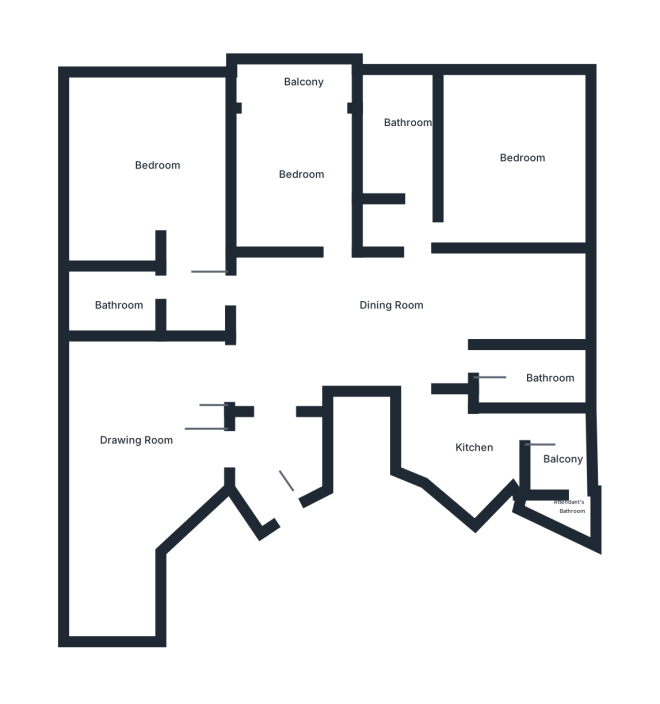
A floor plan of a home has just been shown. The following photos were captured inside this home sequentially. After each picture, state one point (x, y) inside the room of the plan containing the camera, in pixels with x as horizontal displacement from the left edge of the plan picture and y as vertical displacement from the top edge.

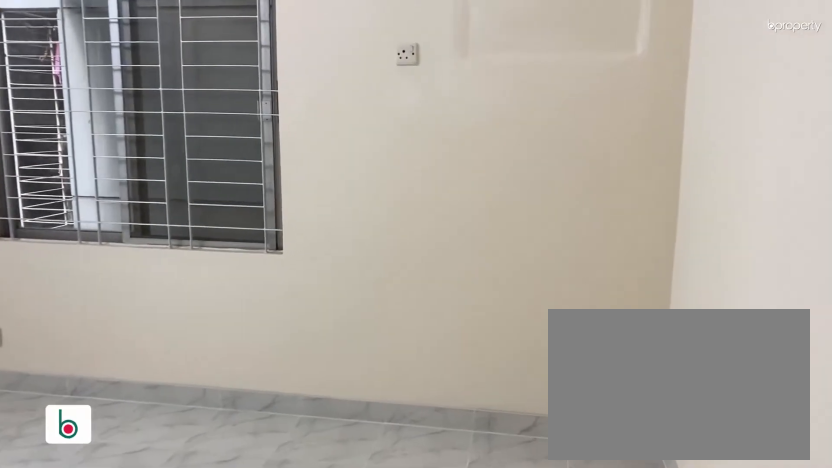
(505, 181)
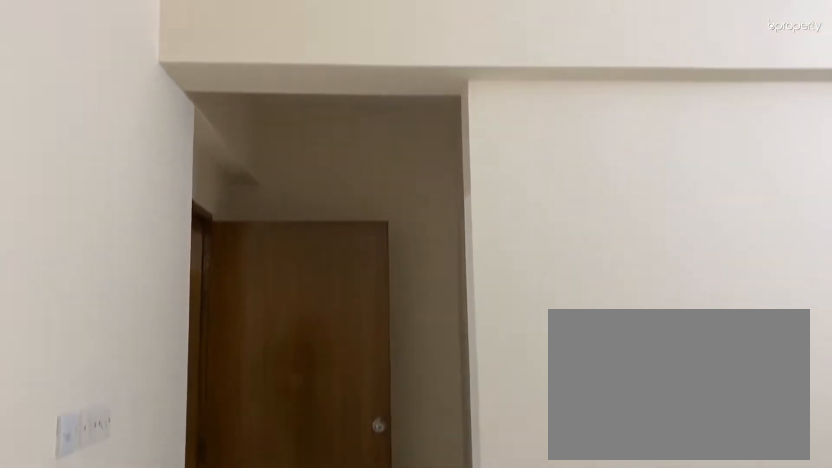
(505, 181)
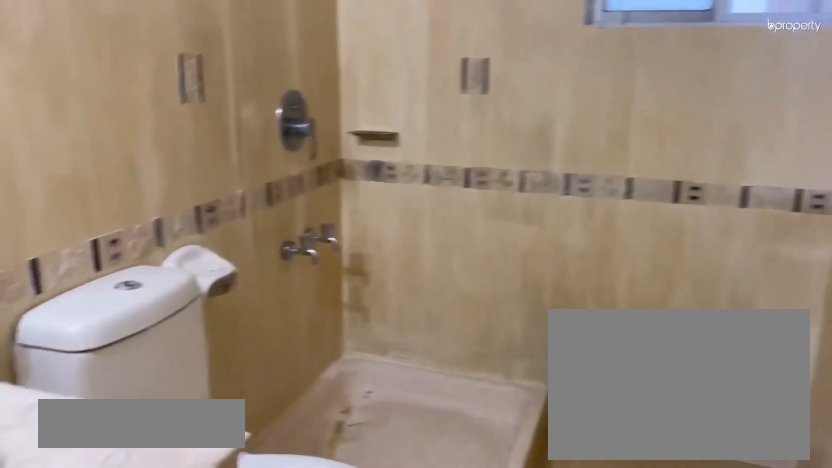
(399, 130)
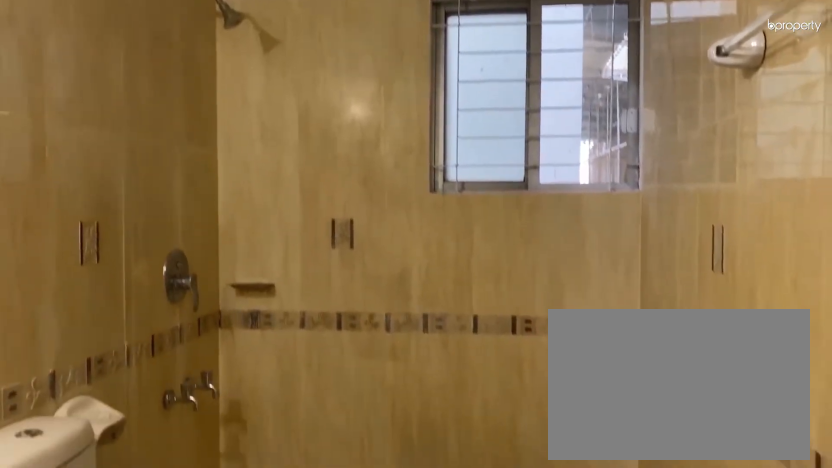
(408, 139)
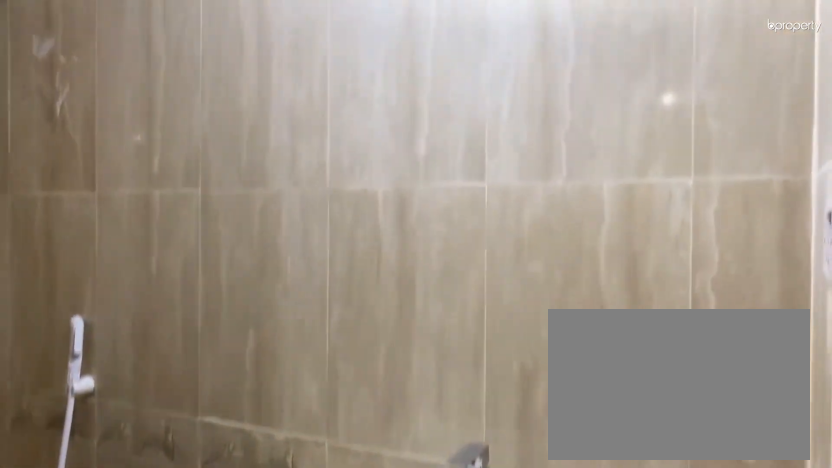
(534, 374)
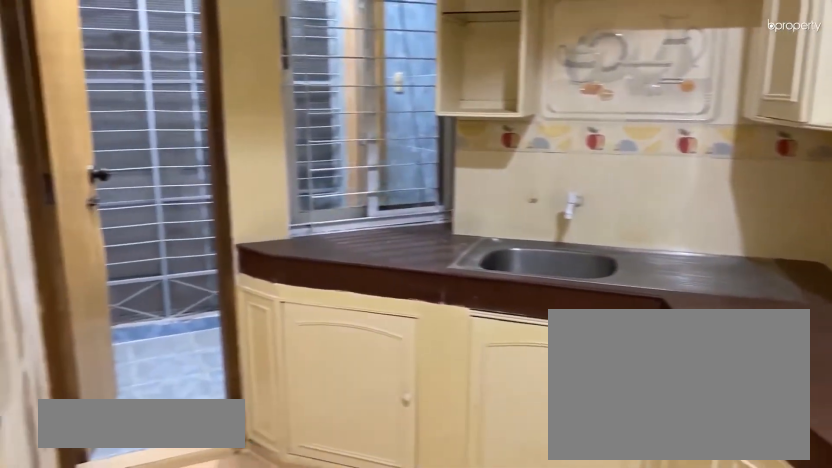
(469, 452)
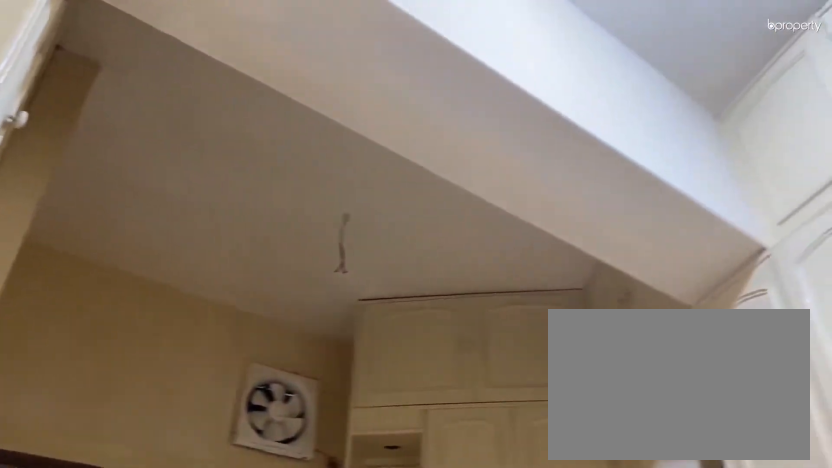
(469, 452)
